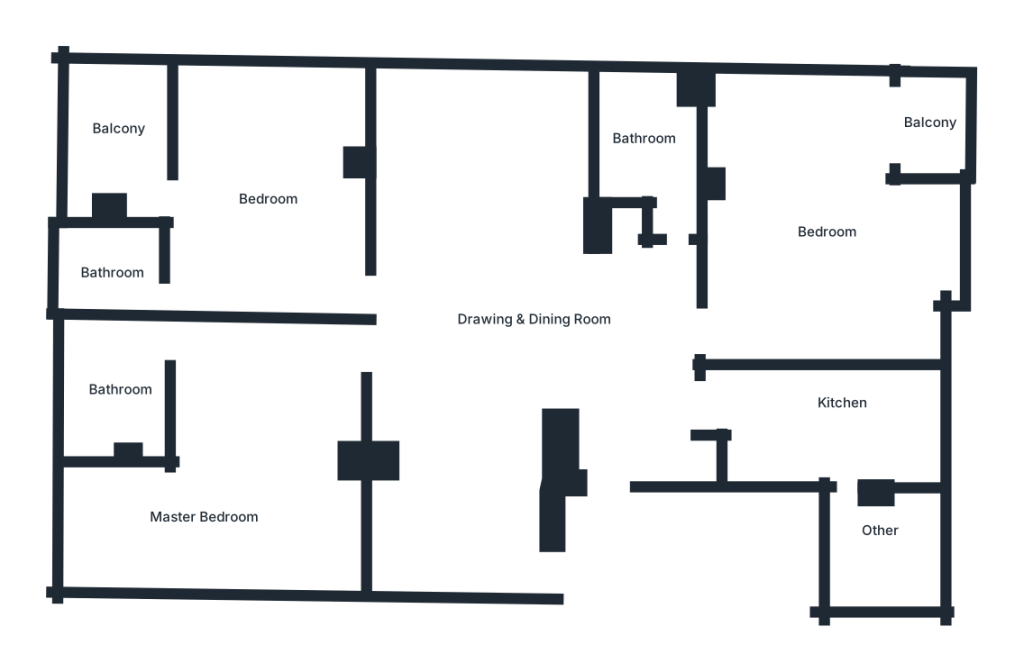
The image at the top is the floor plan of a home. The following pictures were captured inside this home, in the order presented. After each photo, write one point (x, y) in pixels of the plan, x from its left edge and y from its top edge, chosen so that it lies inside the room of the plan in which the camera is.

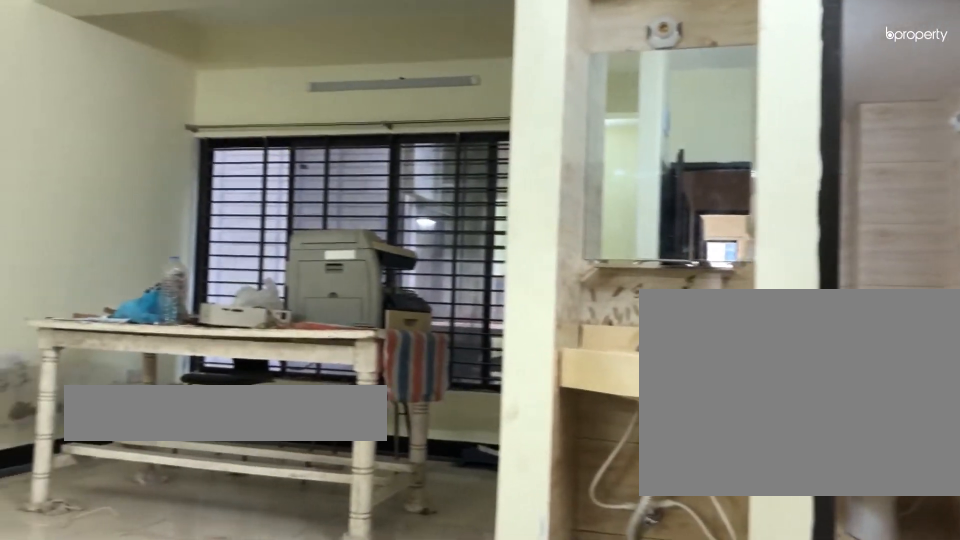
(559, 336)
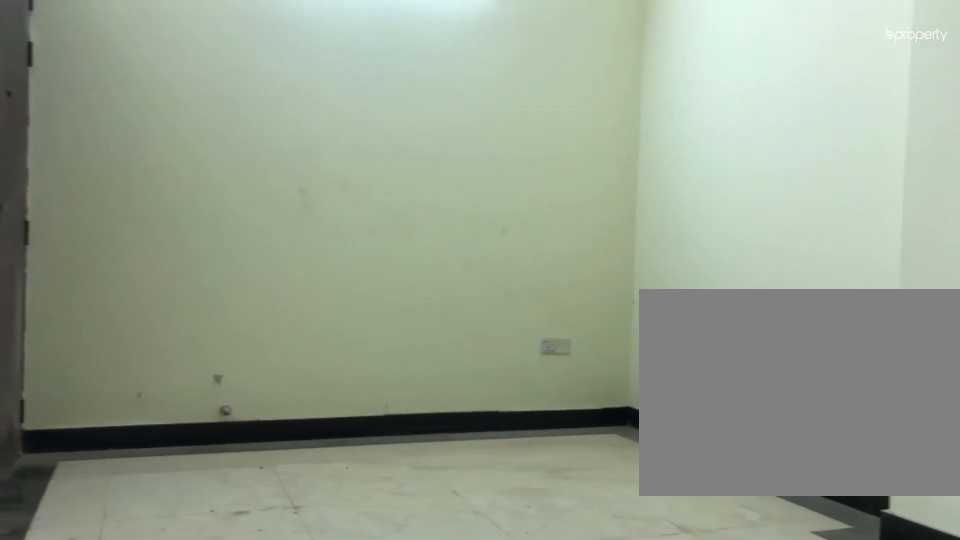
(559, 336)
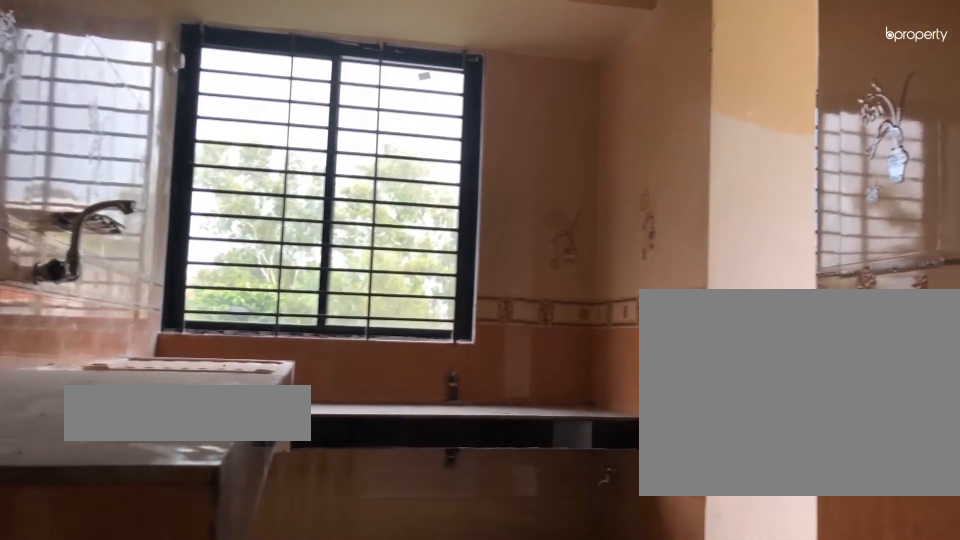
(845, 417)
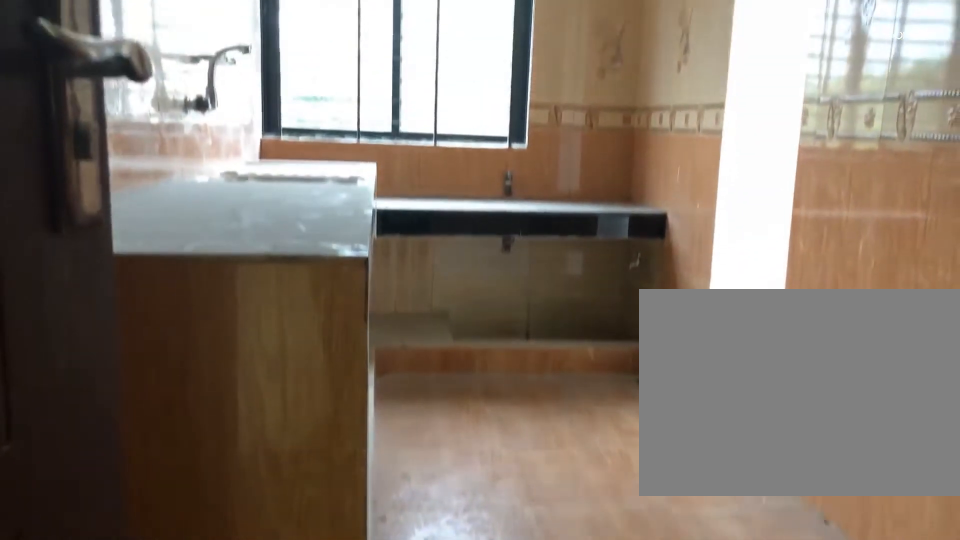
(845, 417)
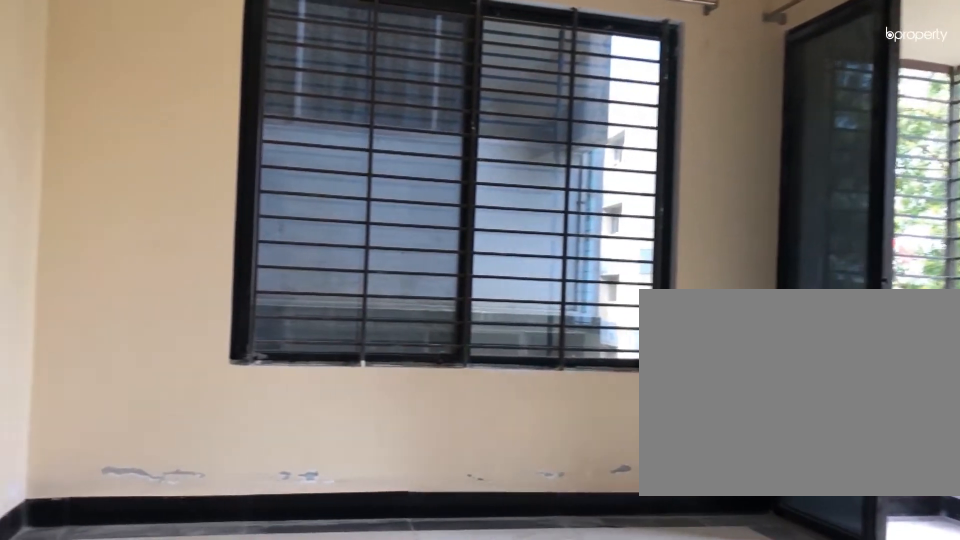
(812, 226)
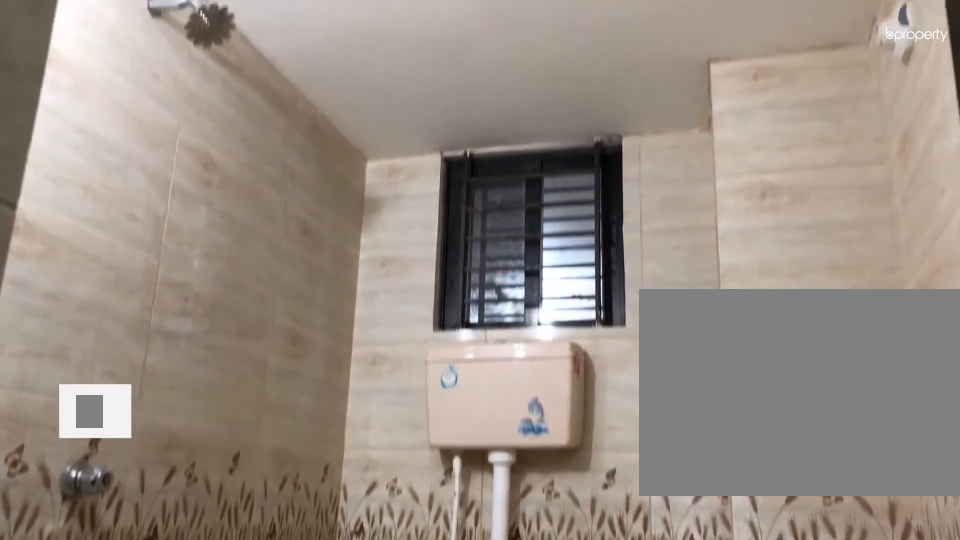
(658, 135)
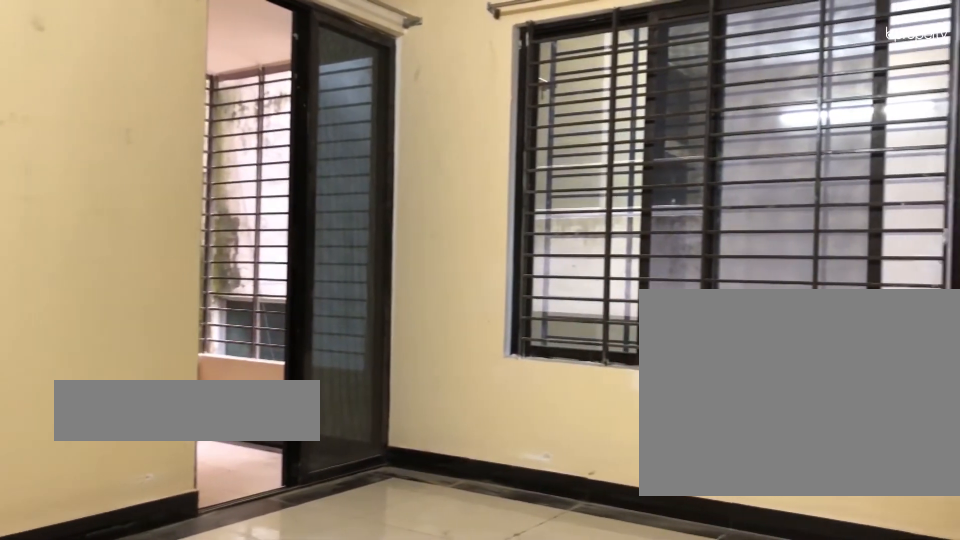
(281, 210)
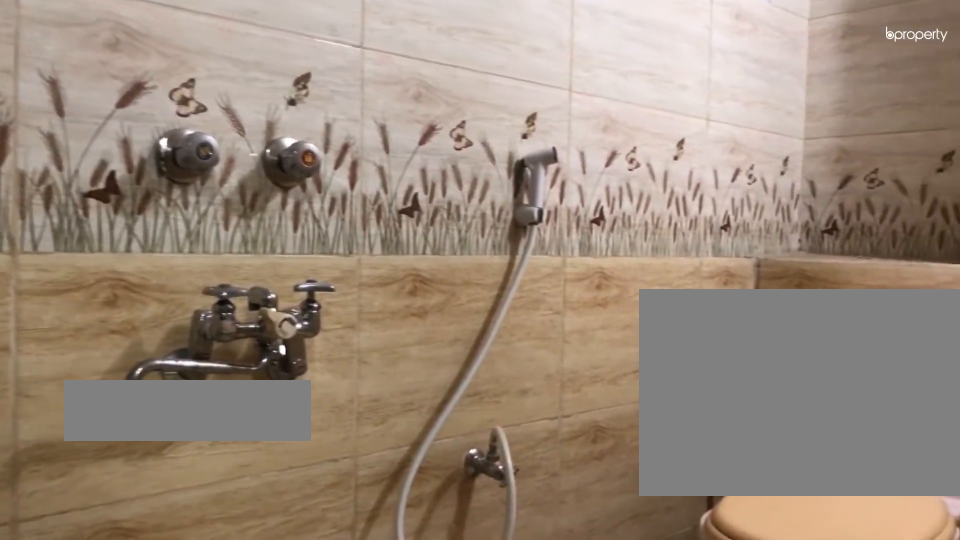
(111, 264)
